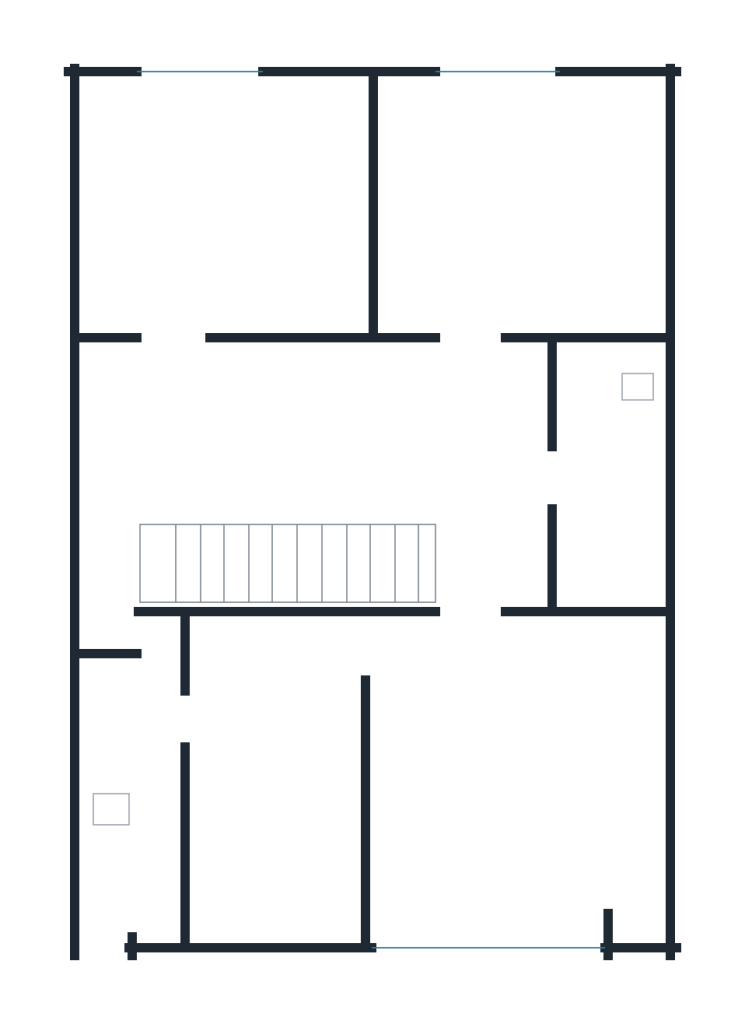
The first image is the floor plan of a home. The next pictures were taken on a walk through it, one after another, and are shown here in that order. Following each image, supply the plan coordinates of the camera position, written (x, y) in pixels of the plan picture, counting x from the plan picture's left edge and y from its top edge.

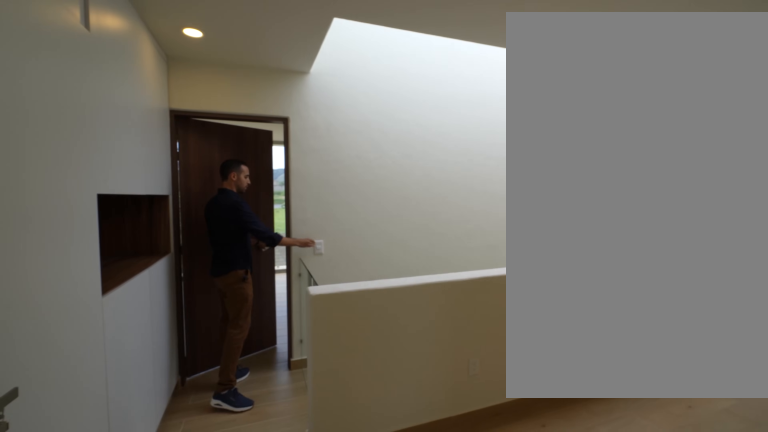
(466, 430)
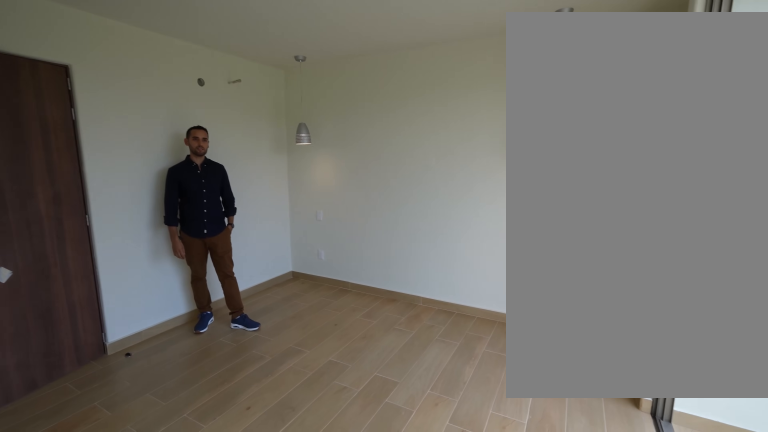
(397, 847)
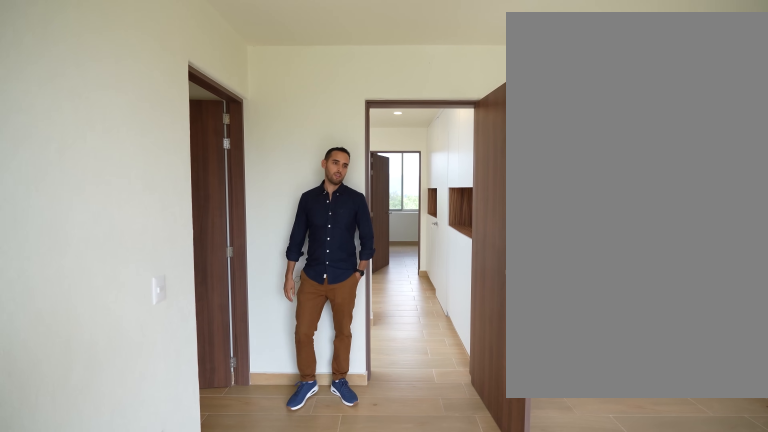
(455, 918)
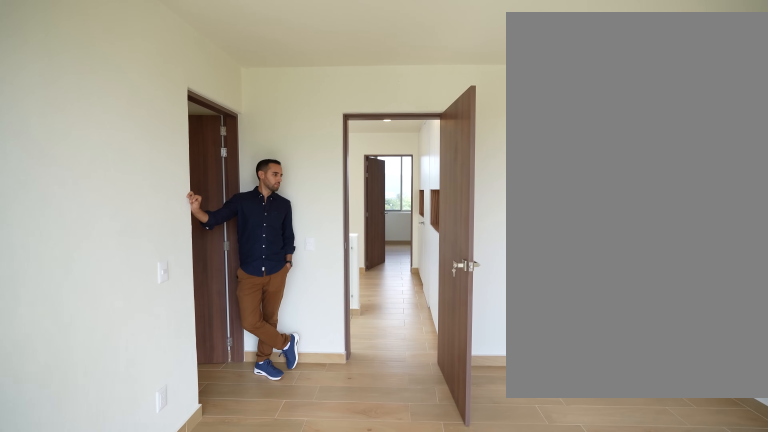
(460, 918)
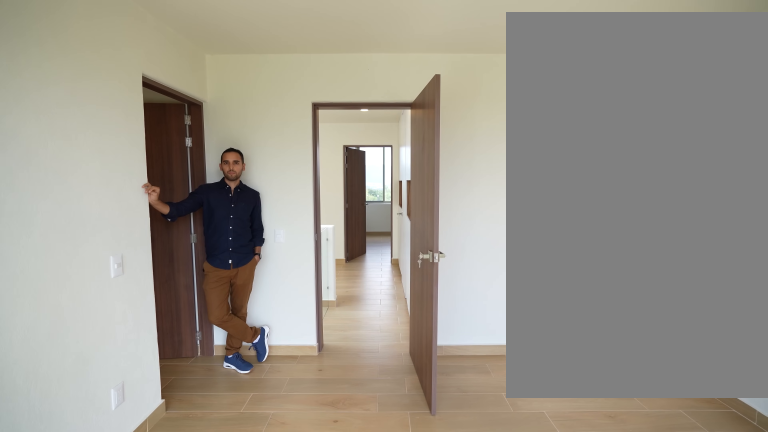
(472, 906)
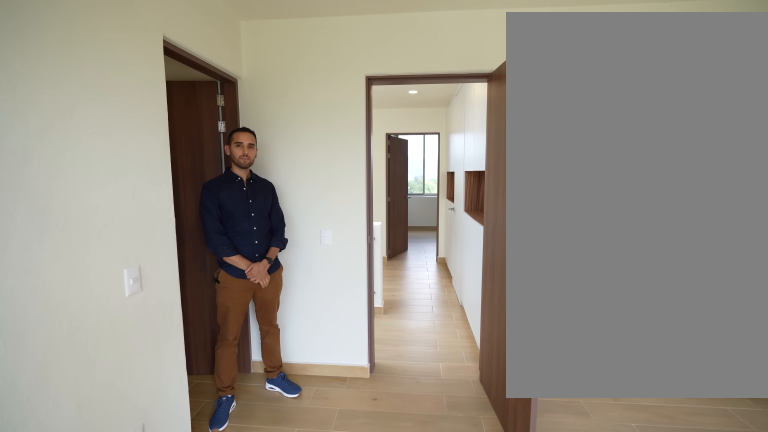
(474, 837)
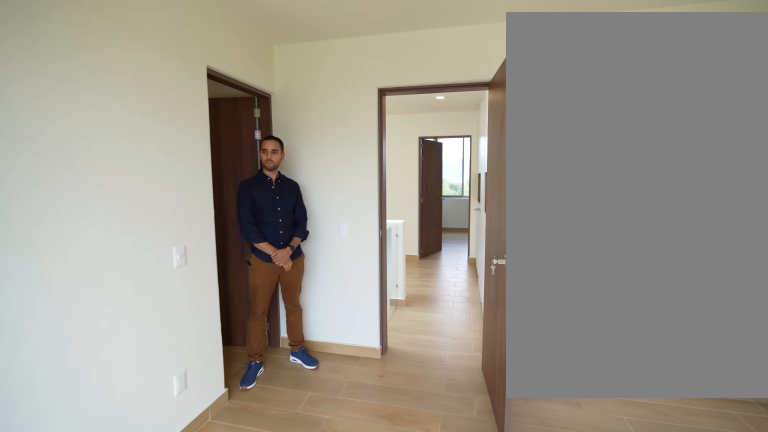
(474, 837)
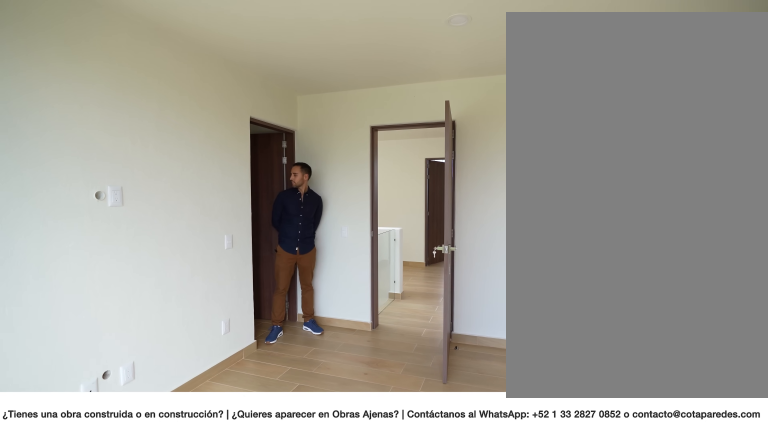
(563, 897)
